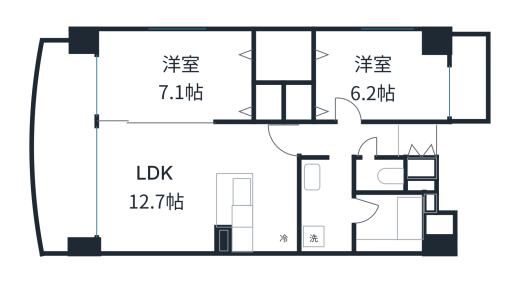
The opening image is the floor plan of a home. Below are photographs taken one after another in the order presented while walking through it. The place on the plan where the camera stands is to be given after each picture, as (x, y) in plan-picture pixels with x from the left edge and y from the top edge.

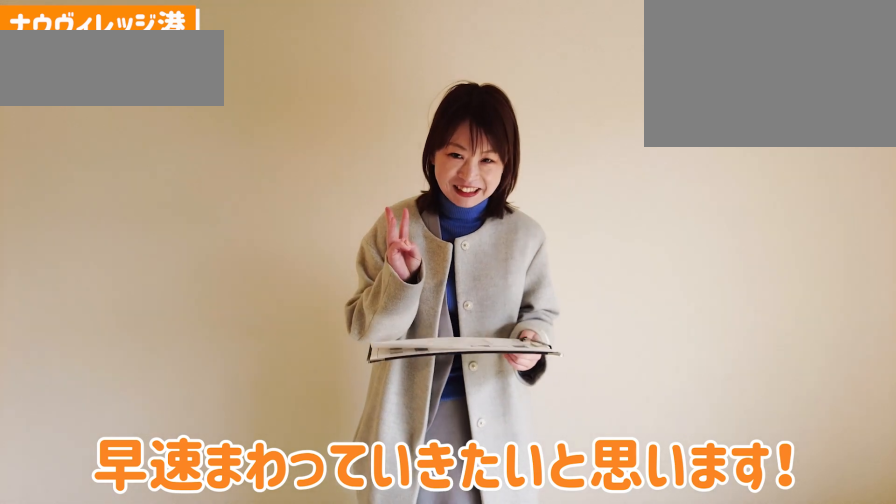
(165, 233)
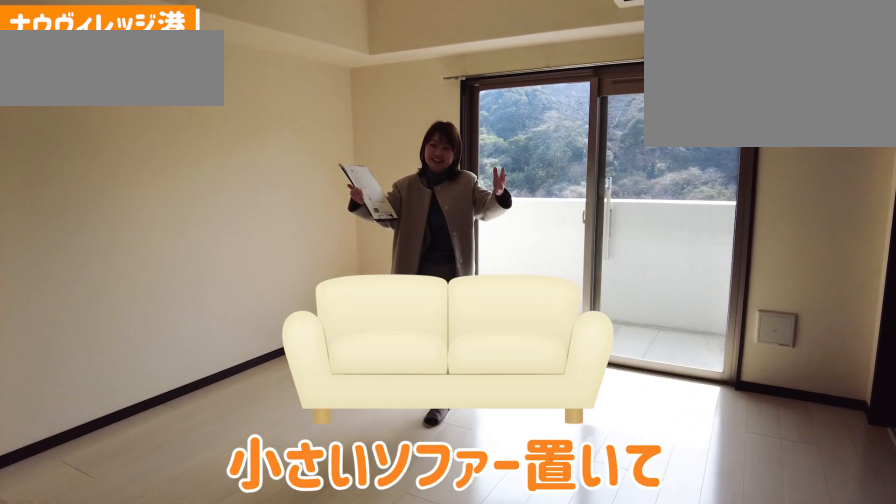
(165, 232)
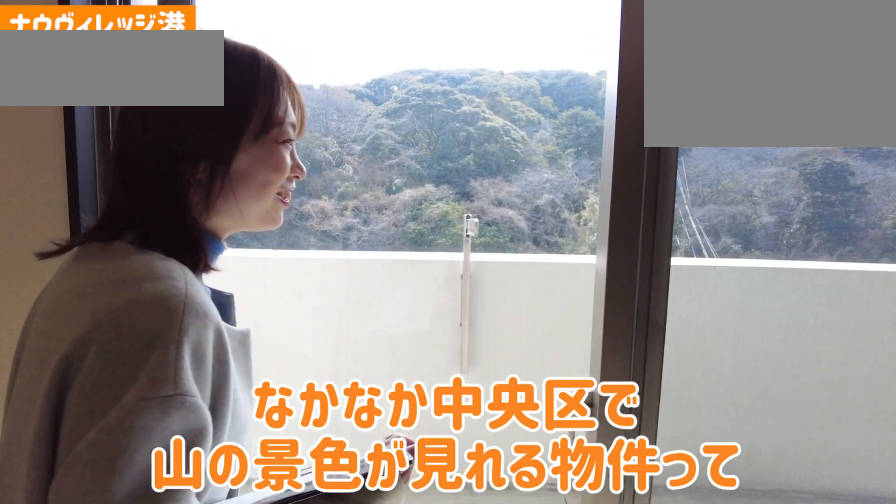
(70, 177)
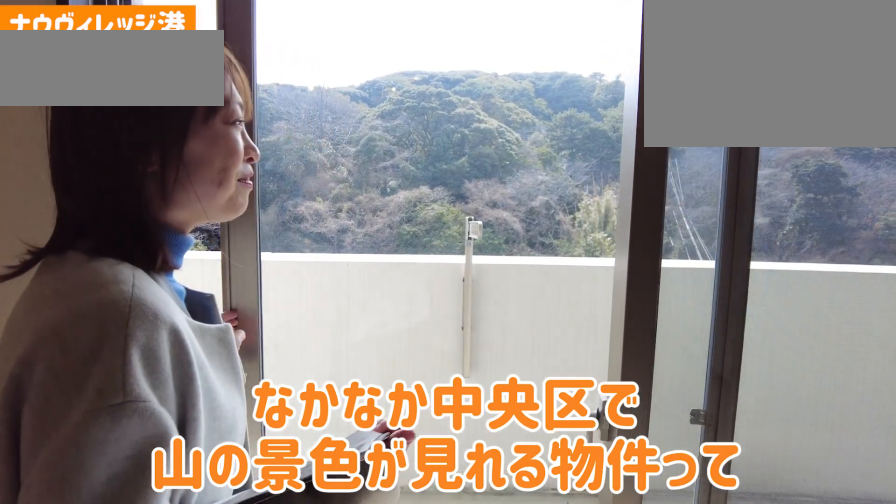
(70, 177)
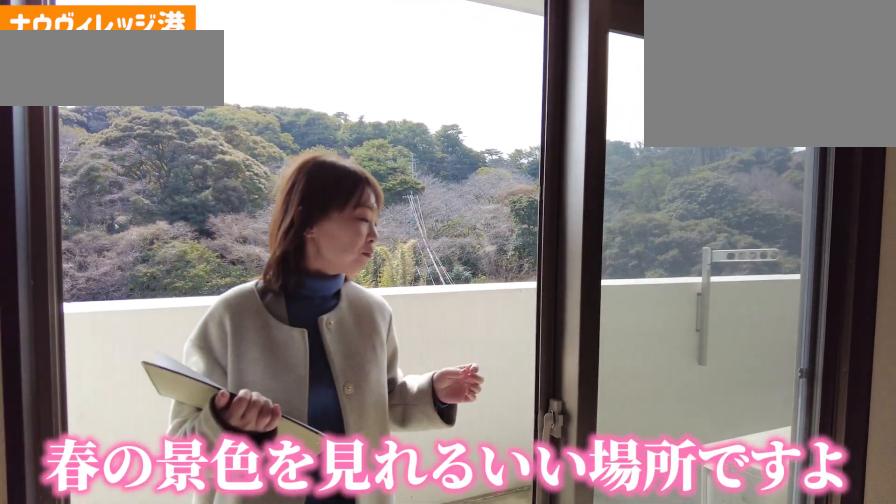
(70, 177)
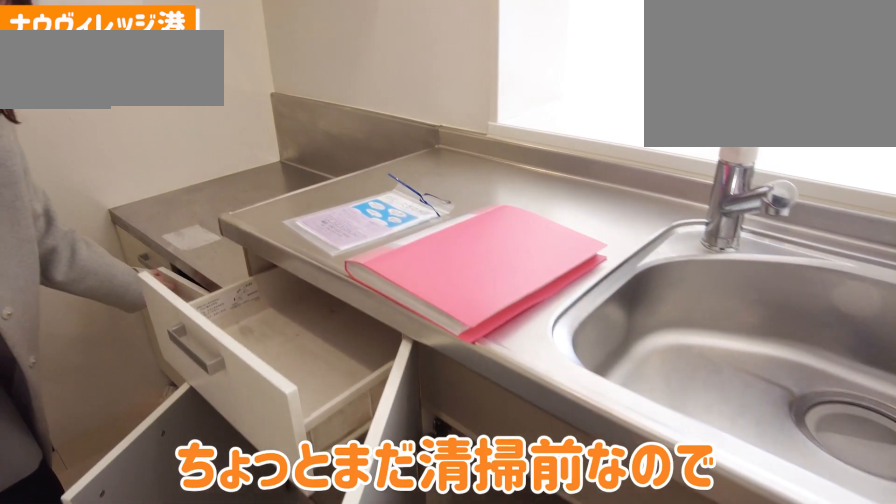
(272, 200)
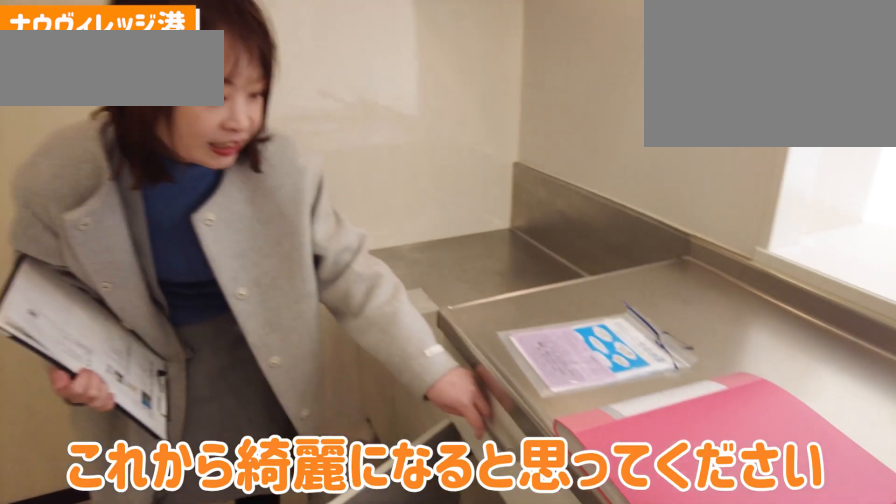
(272, 199)
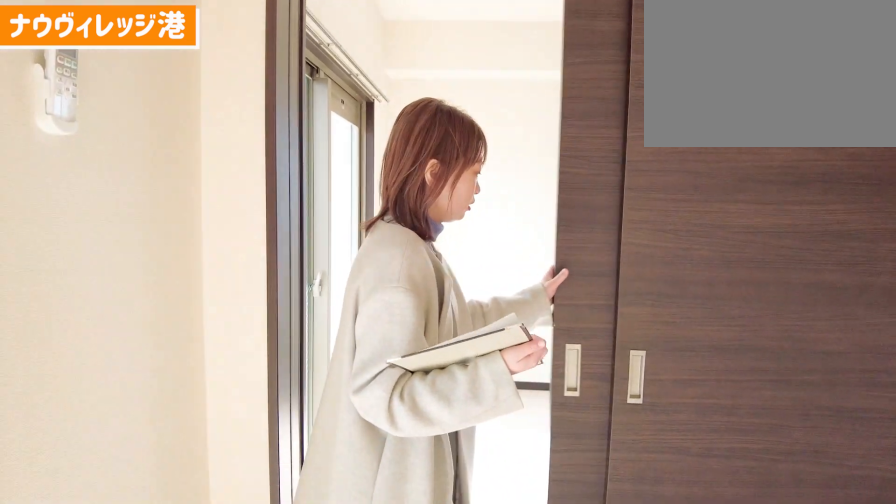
(125, 82)
